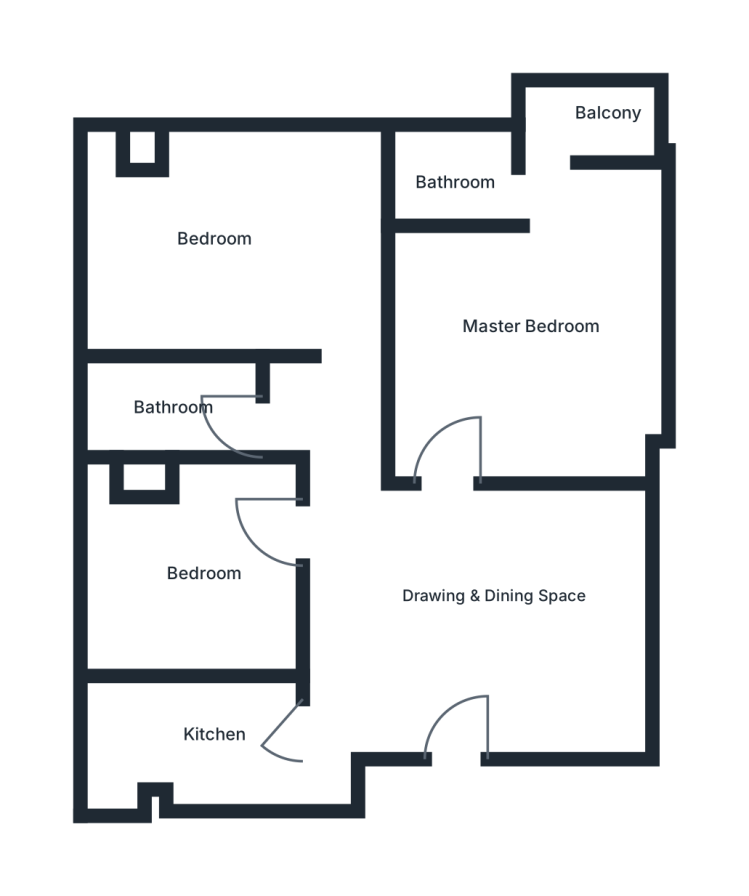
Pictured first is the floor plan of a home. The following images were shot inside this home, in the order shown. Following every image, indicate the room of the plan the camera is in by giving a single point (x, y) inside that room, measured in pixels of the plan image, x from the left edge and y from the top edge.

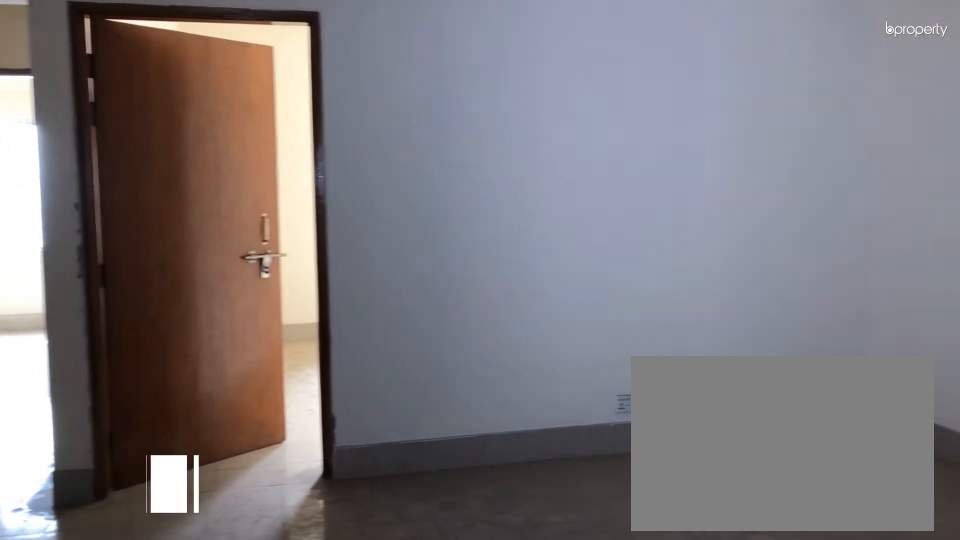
(441, 608)
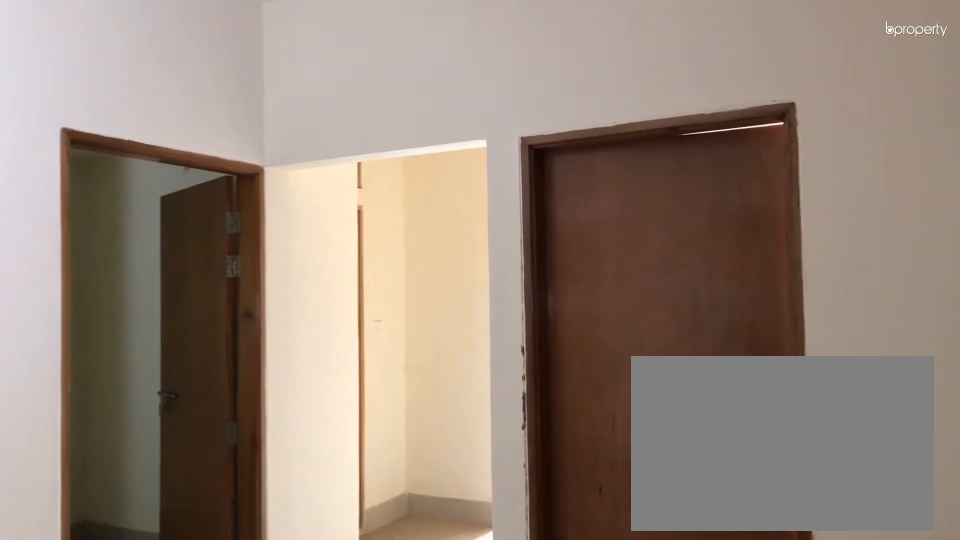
(440, 605)
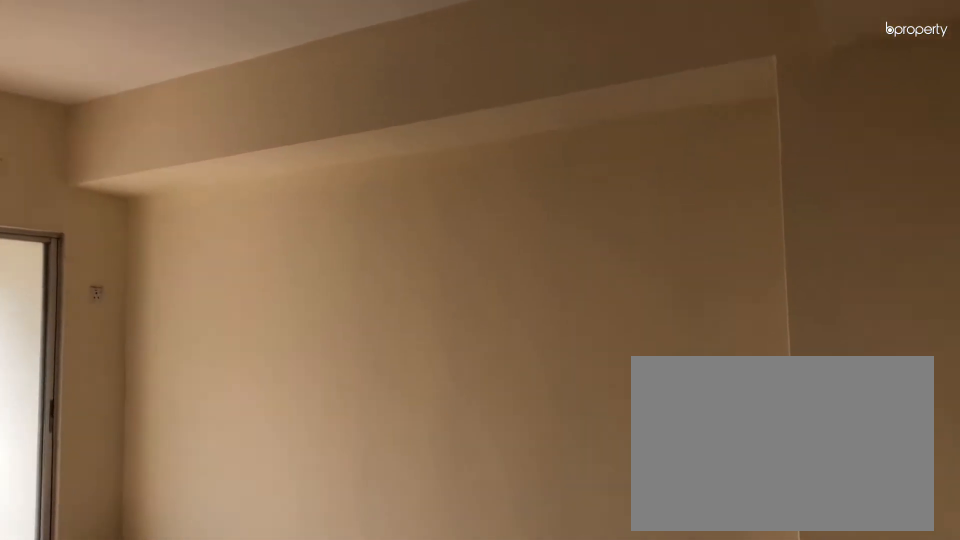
(556, 317)
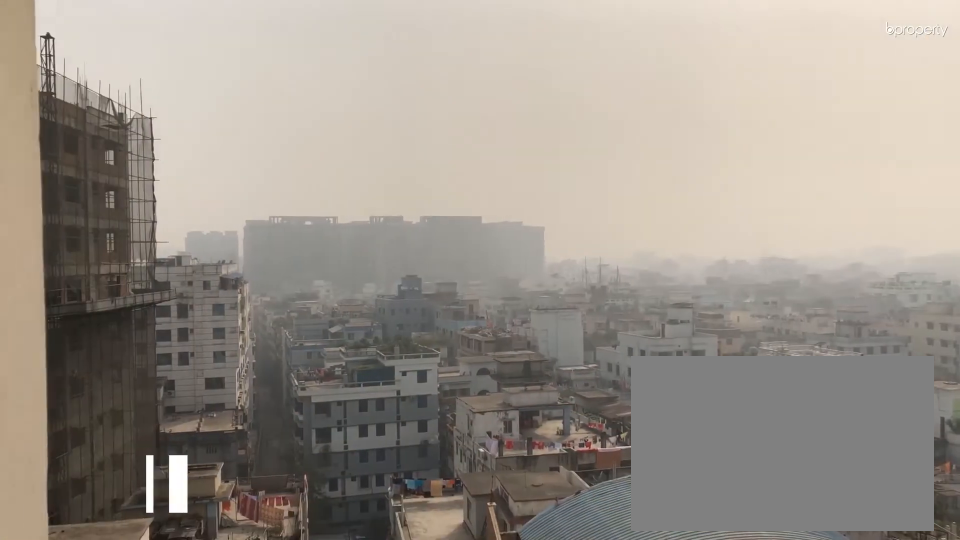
(591, 126)
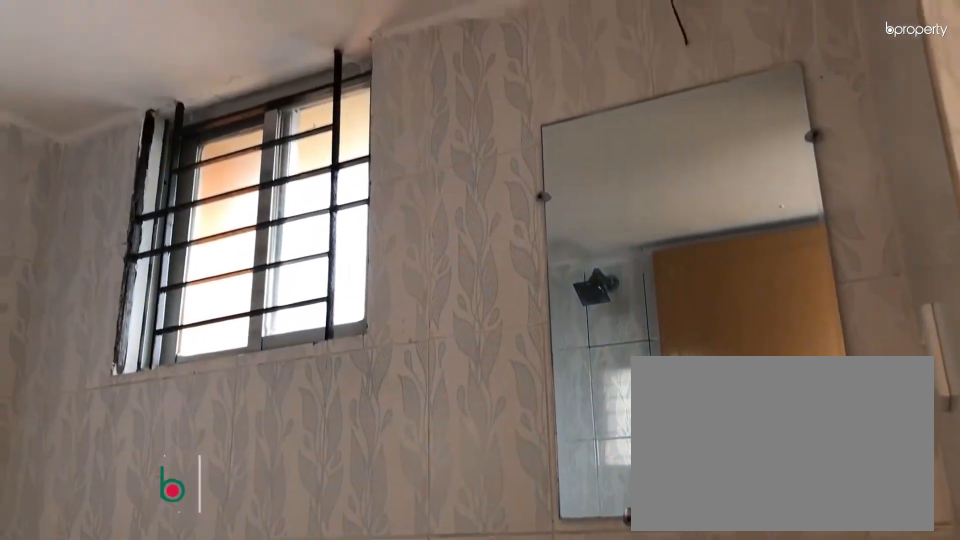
(456, 180)
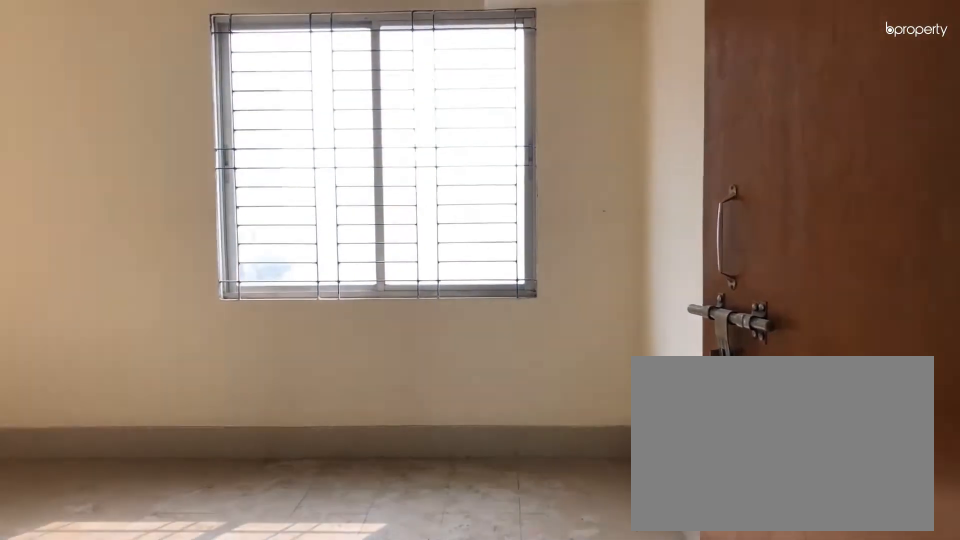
(336, 332)
